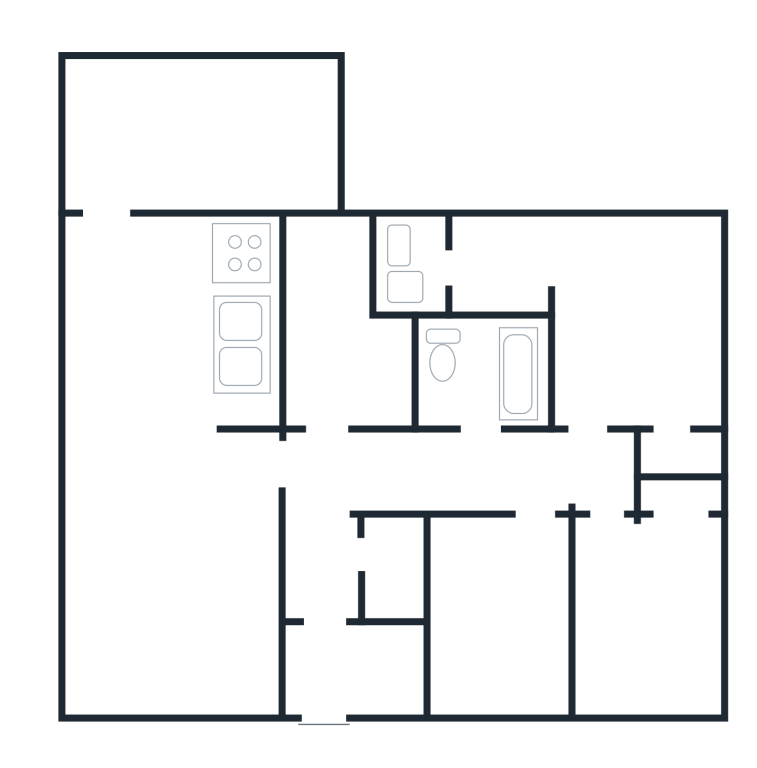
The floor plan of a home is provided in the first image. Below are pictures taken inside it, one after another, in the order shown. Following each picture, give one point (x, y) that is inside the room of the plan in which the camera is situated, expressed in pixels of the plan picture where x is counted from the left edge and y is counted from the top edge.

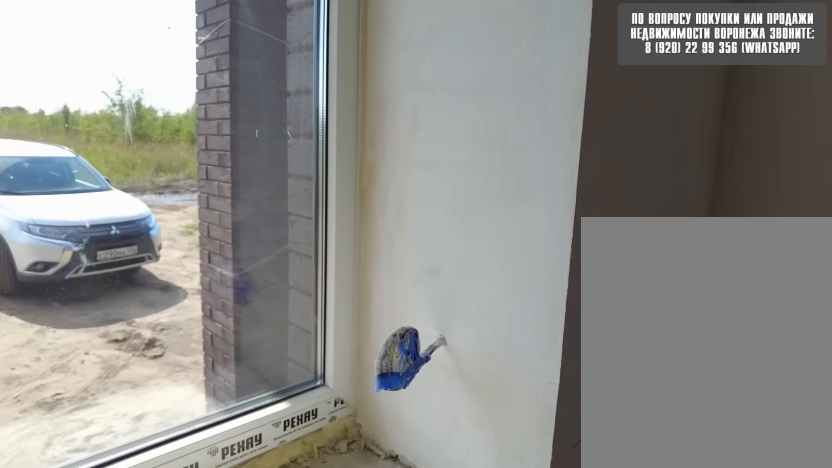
(524, 606)
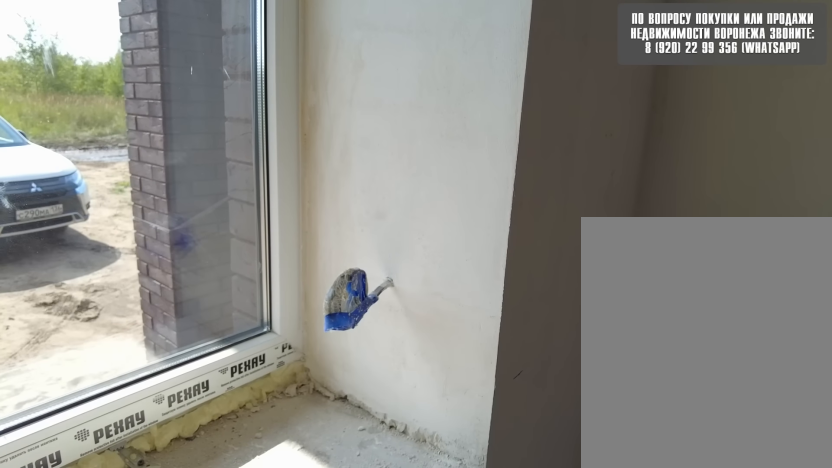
(522, 608)
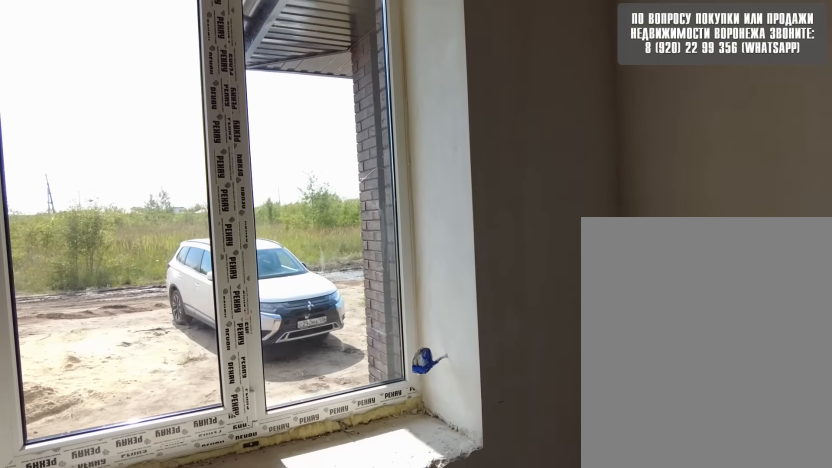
(522, 608)
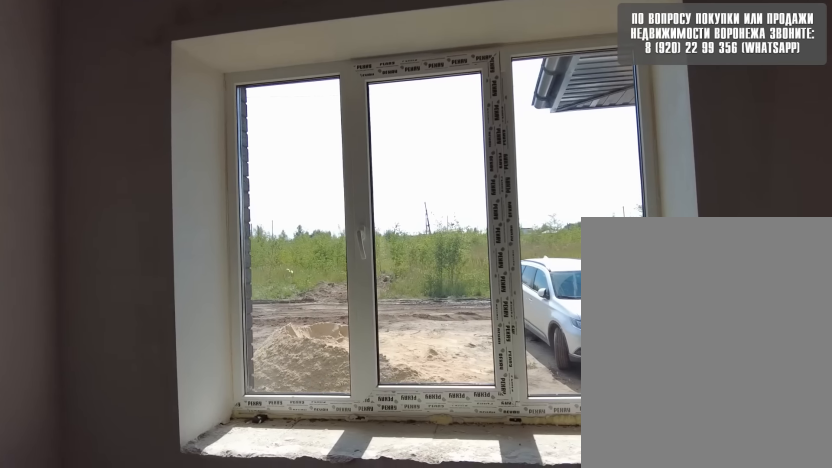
(522, 606)
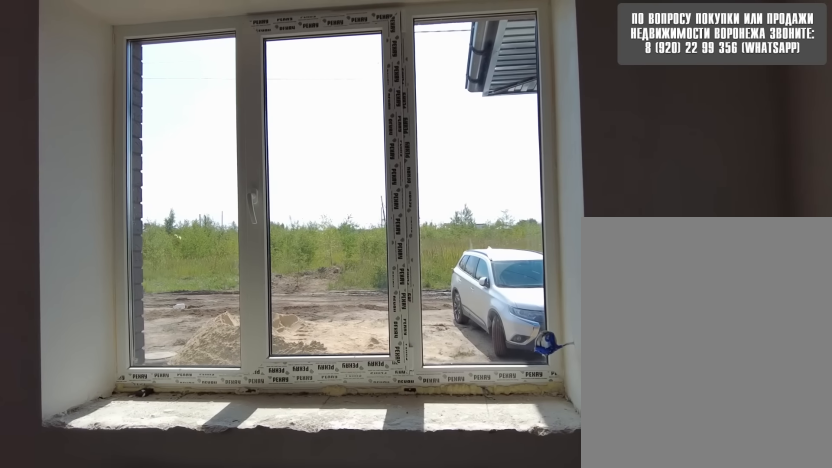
(527, 574)
